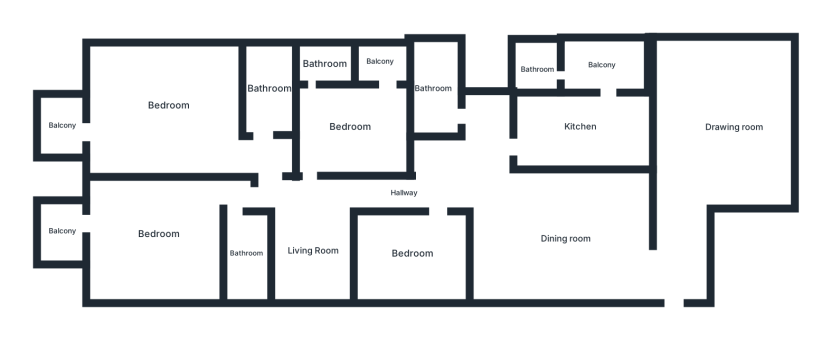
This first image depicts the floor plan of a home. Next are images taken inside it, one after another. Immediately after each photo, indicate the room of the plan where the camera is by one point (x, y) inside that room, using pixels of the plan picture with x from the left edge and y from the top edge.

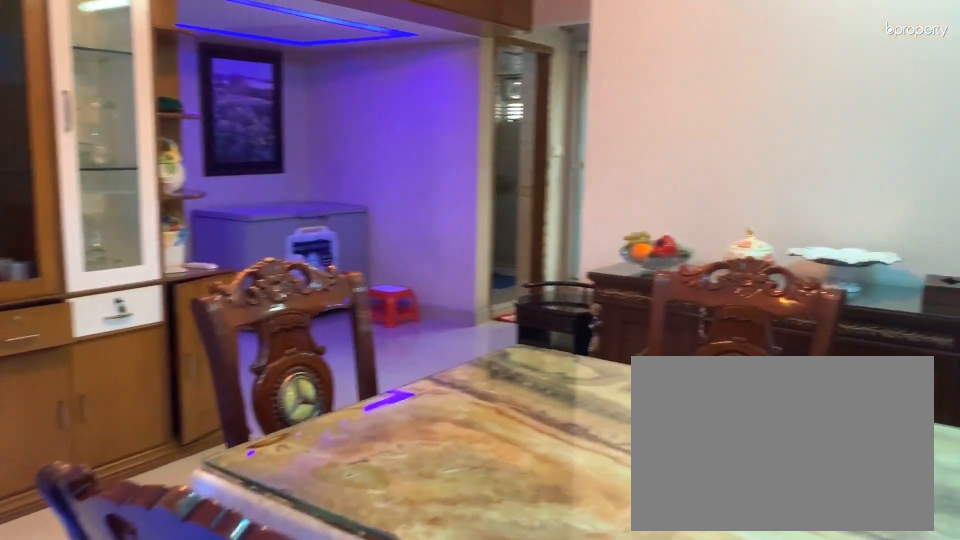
(564, 239)
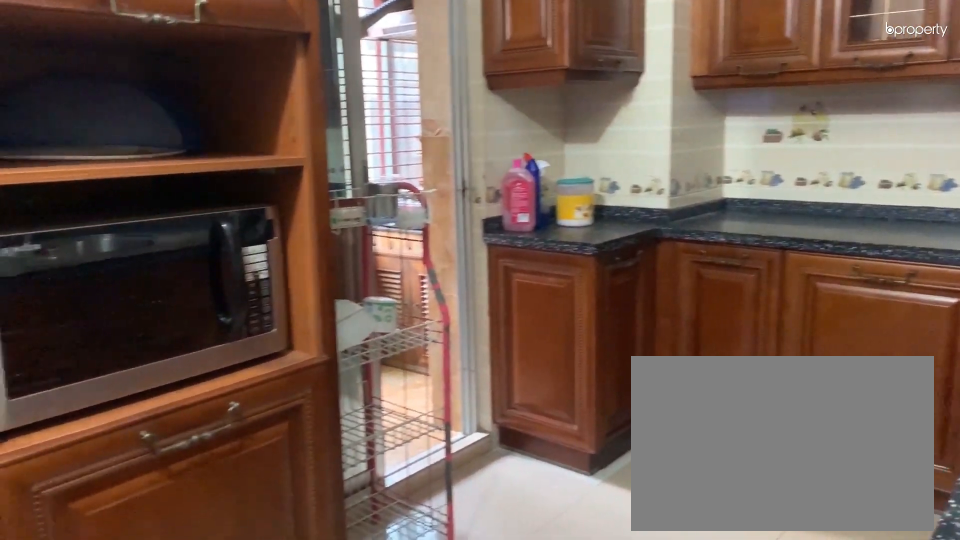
(577, 127)
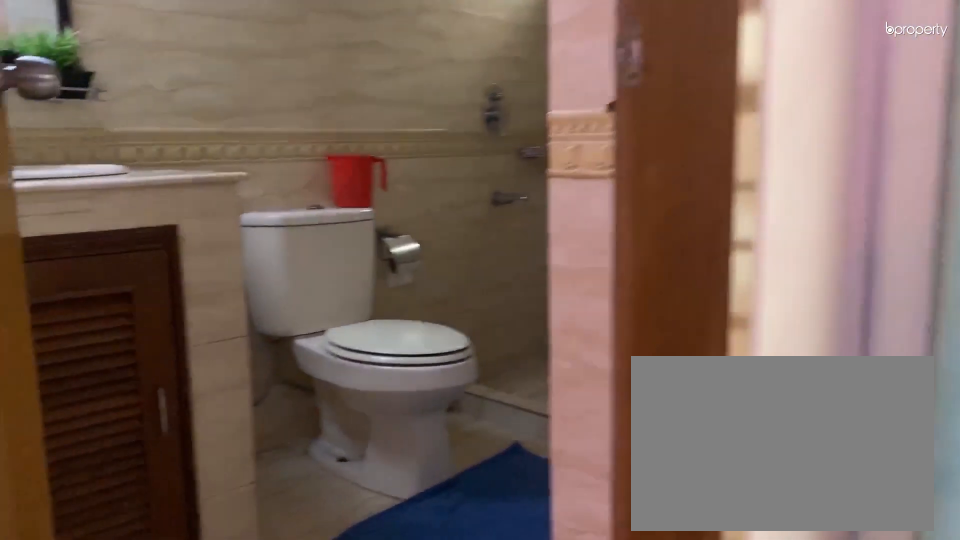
(435, 89)
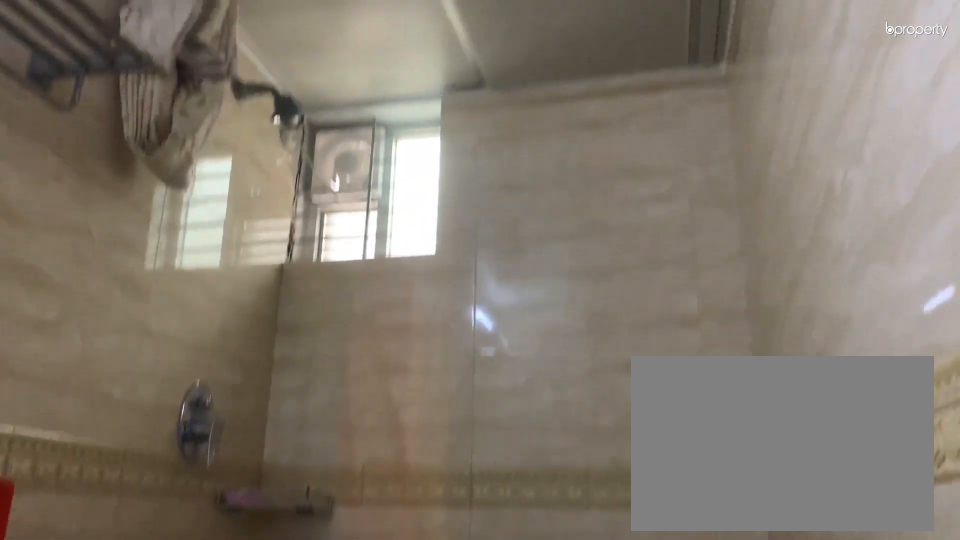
(435, 89)
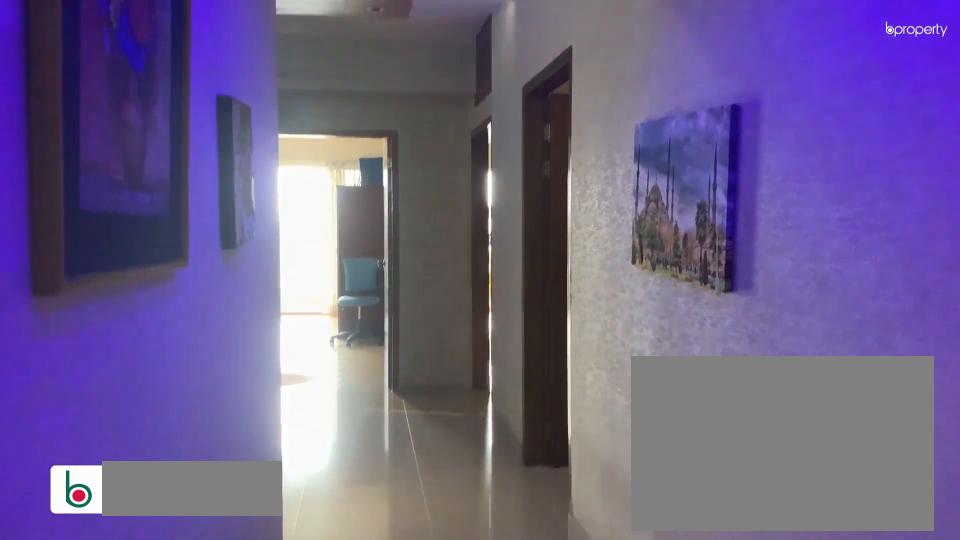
(404, 193)
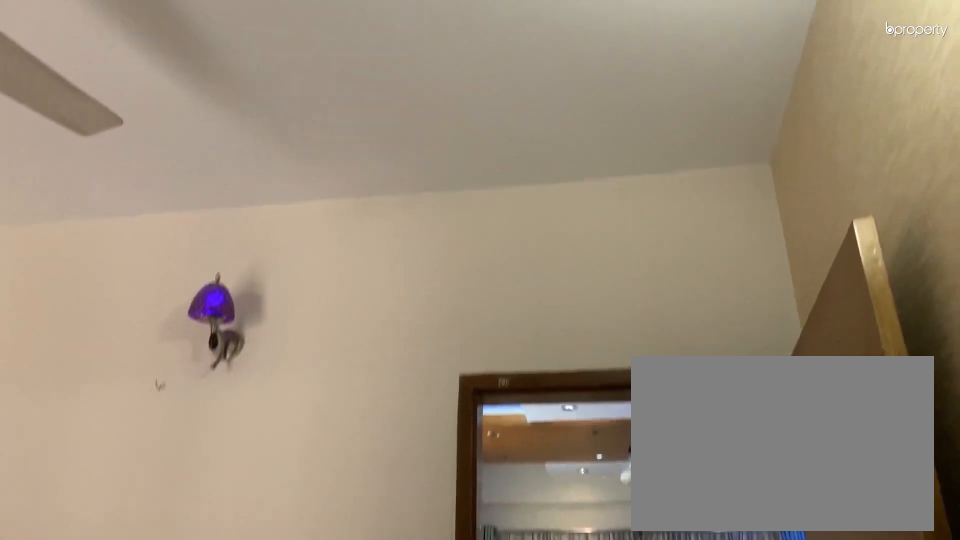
(351, 126)
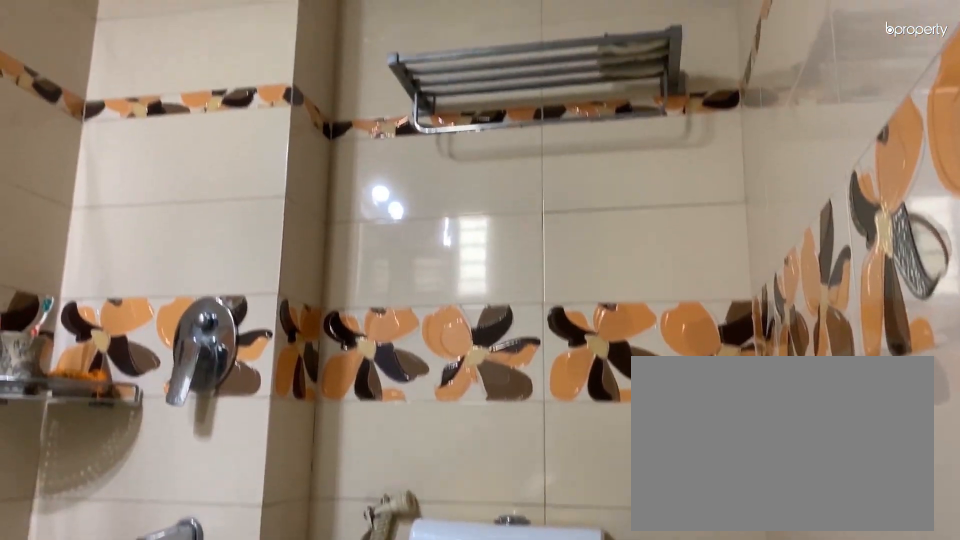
(325, 63)
